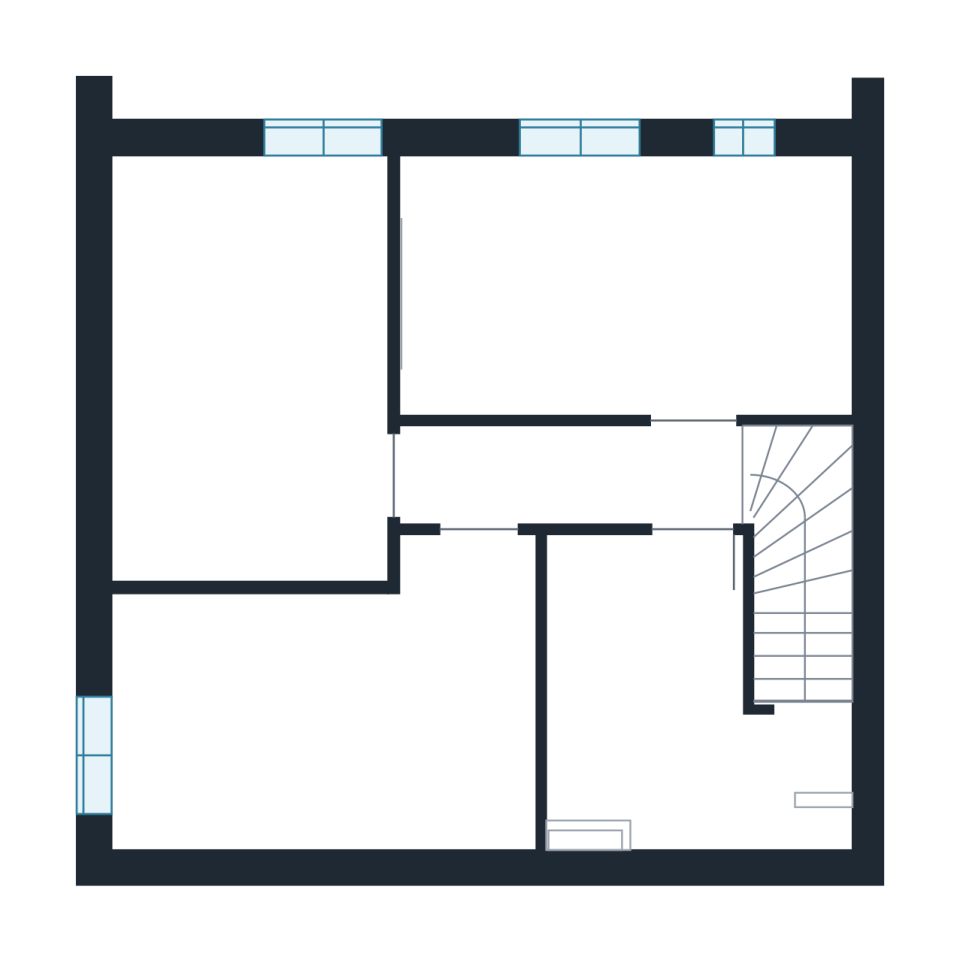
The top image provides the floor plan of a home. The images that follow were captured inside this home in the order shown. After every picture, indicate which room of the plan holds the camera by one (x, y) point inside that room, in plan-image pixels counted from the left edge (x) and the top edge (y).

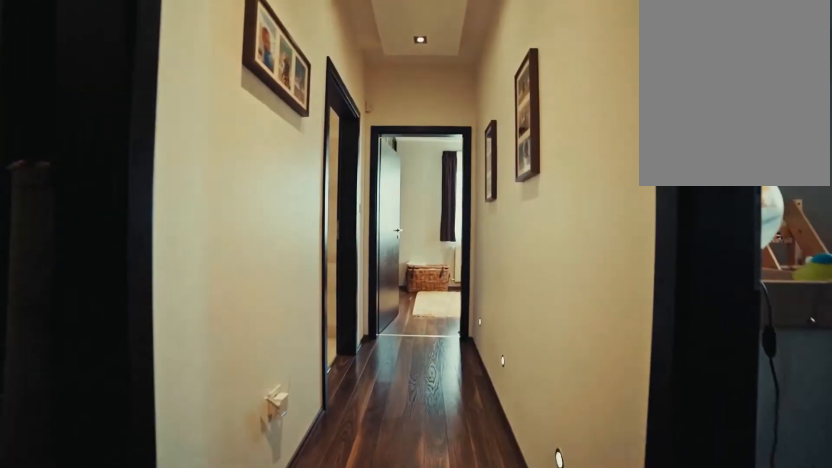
(713, 475)
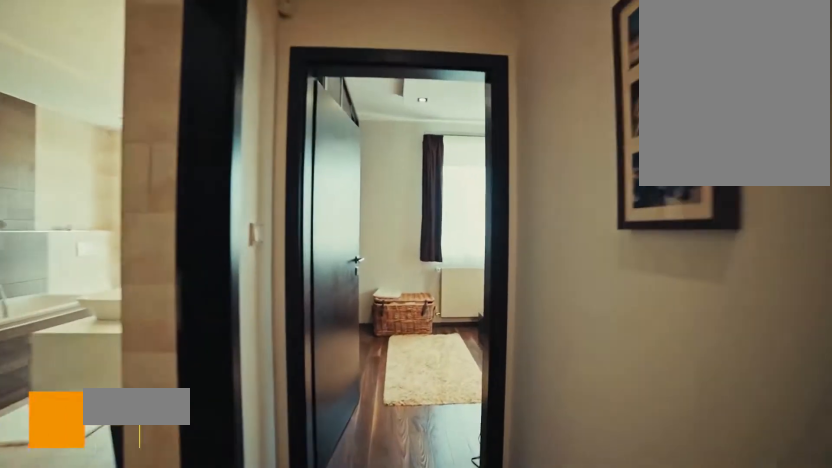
(573, 478)
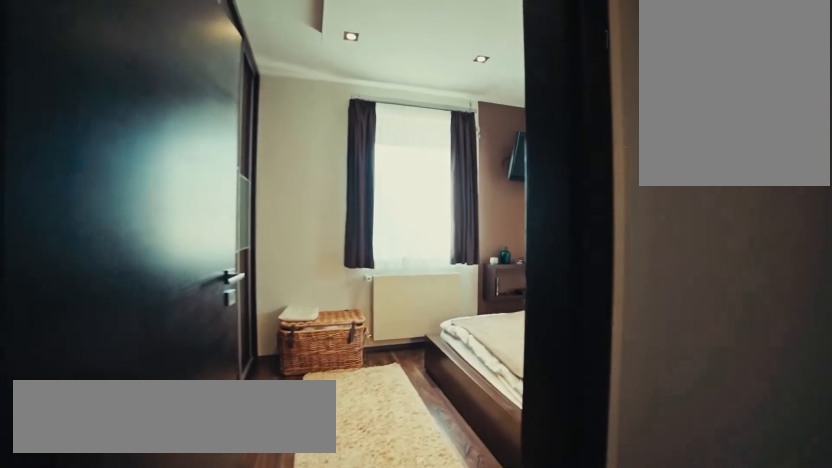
(480, 478)
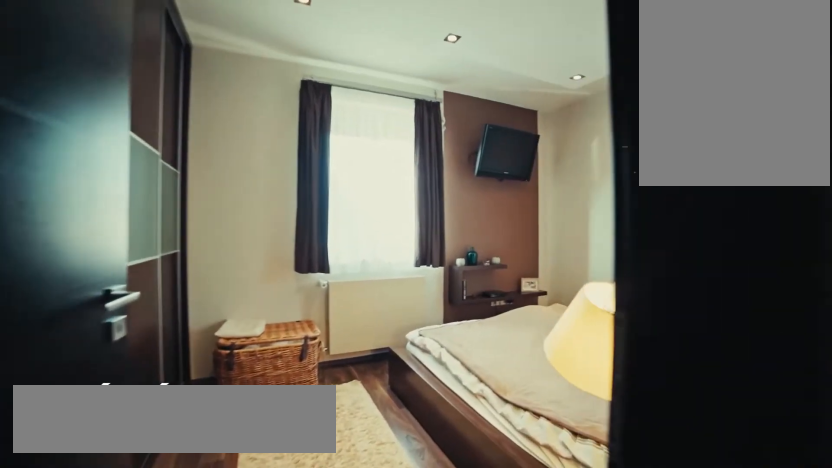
(430, 480)
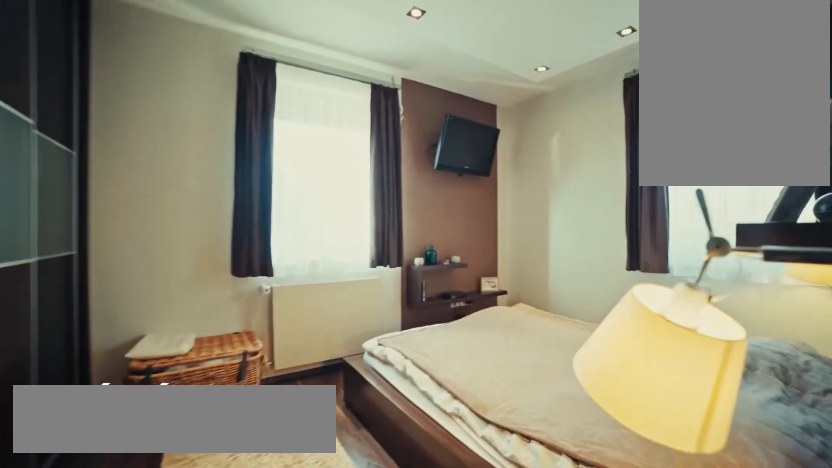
(386, 478)
